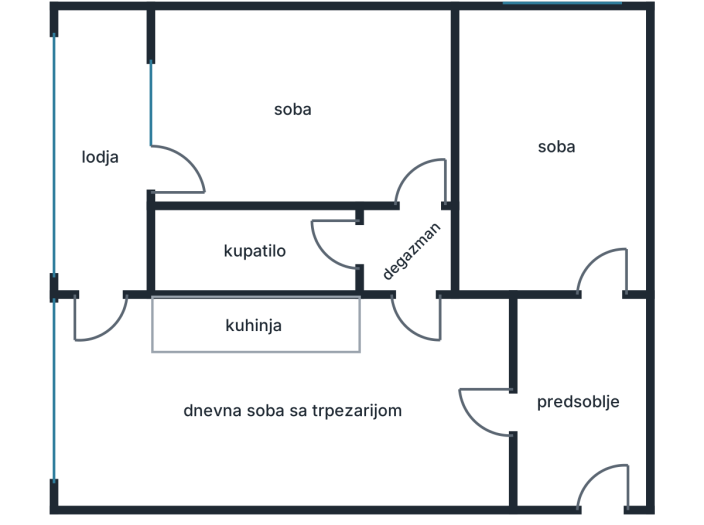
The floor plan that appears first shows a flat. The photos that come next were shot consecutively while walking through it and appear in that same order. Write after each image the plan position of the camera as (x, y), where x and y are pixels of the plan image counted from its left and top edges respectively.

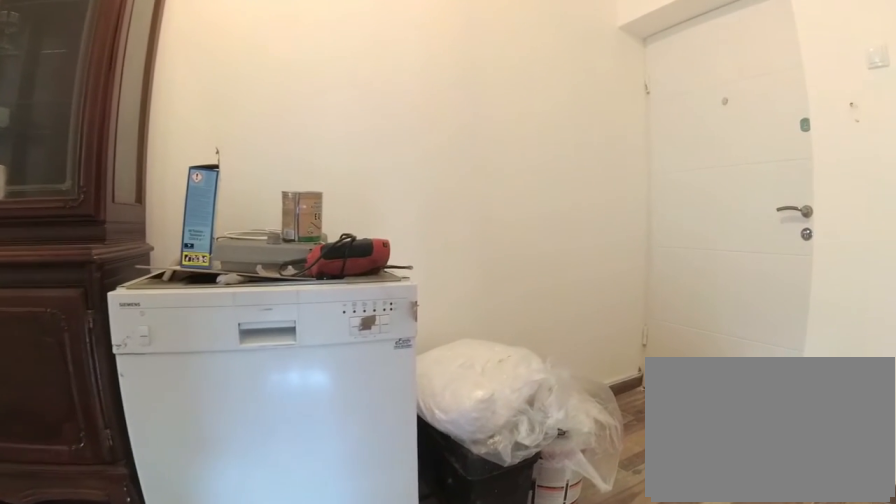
(517, 411)
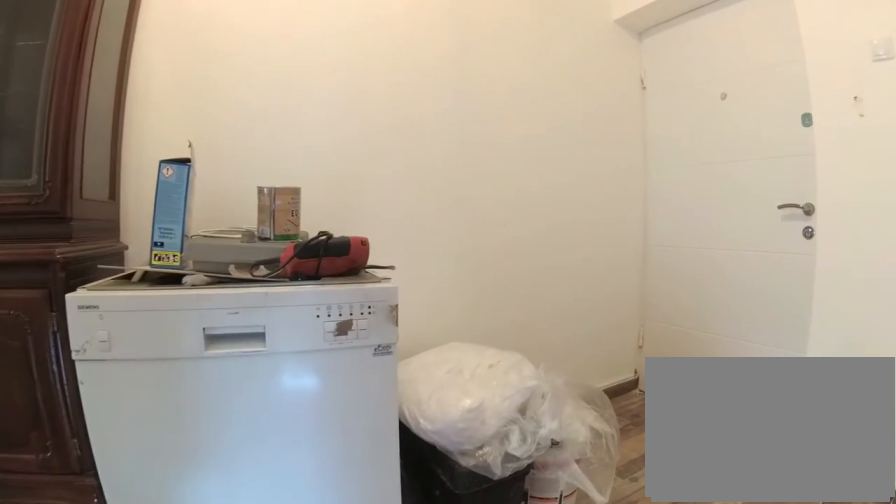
(524, 412)
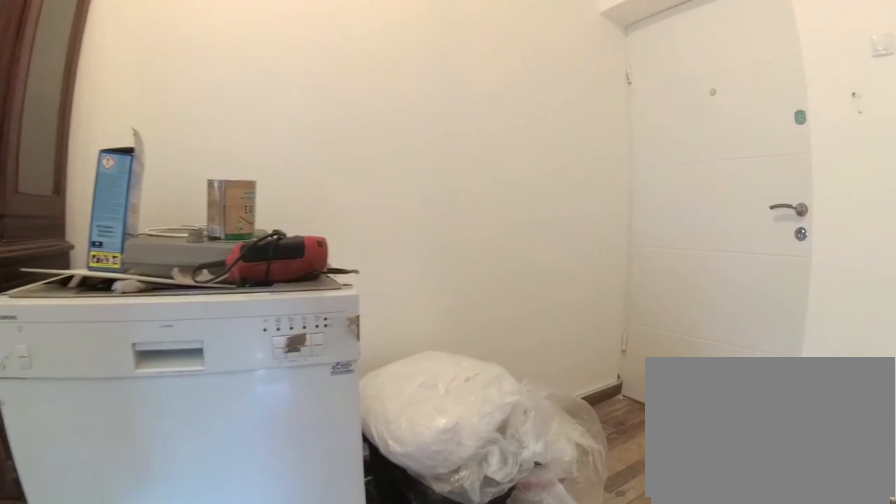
(535, 413)
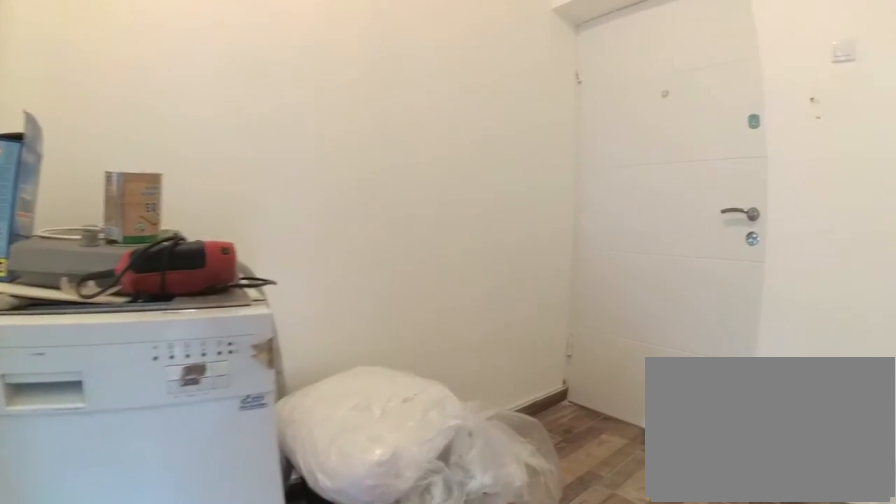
(543, 415)
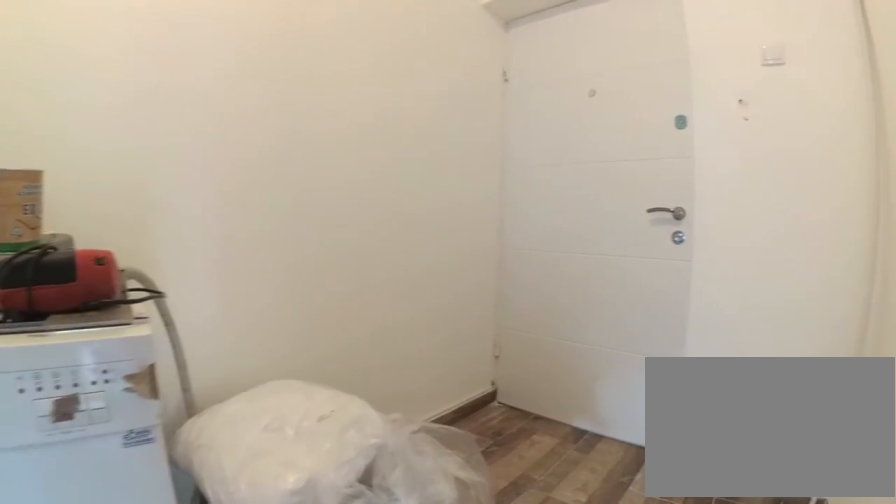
(553, 417)
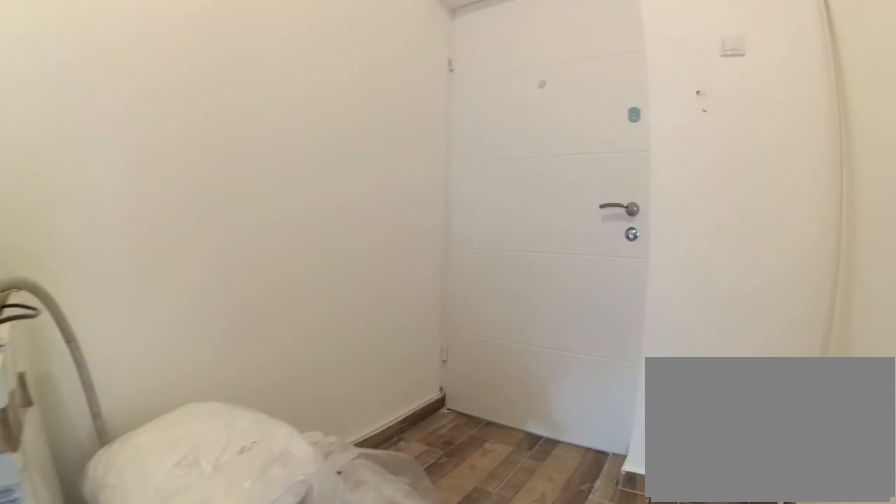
(563, 418)
